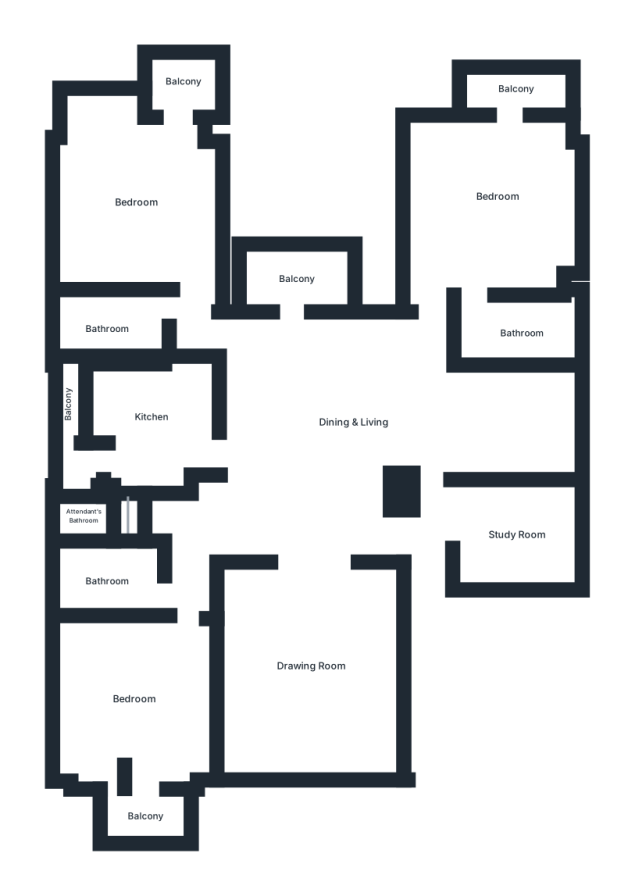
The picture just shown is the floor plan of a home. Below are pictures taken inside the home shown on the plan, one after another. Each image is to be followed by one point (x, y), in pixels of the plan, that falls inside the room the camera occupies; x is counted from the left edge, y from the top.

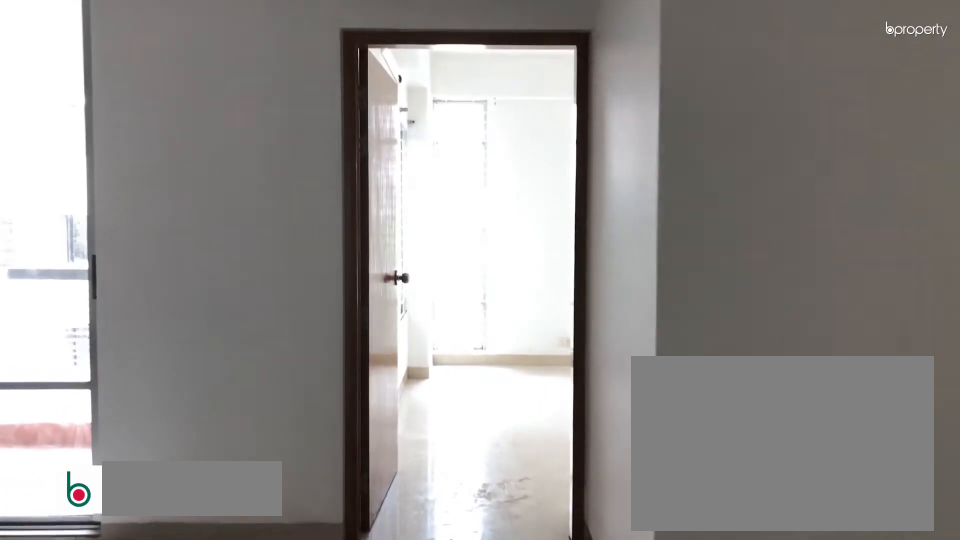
(392, 429)
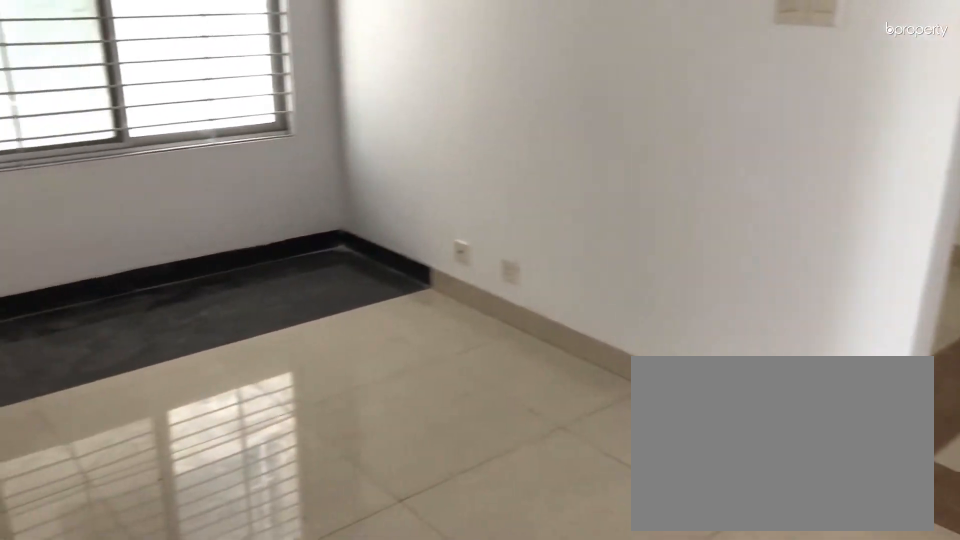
(392, 429)
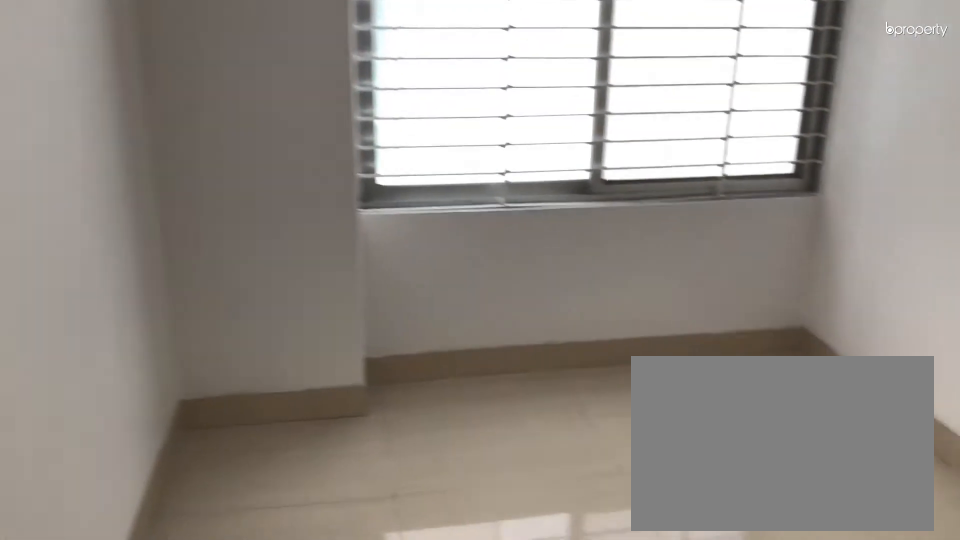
(509, 528)
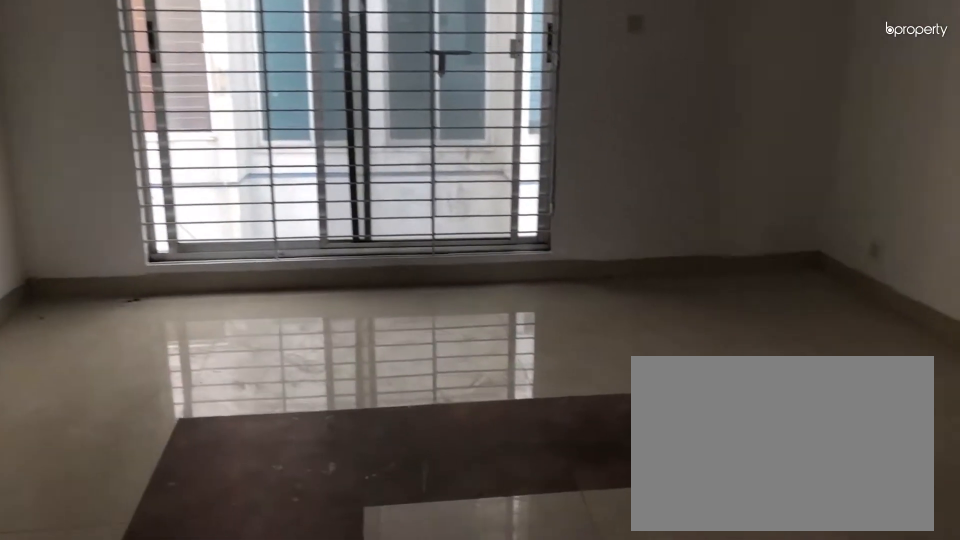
(306, 660)
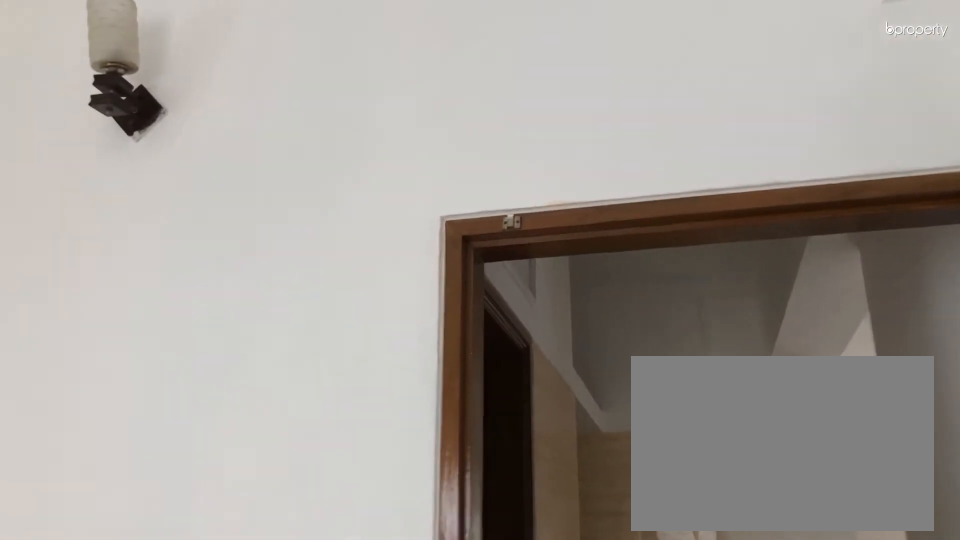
(134, 697)
